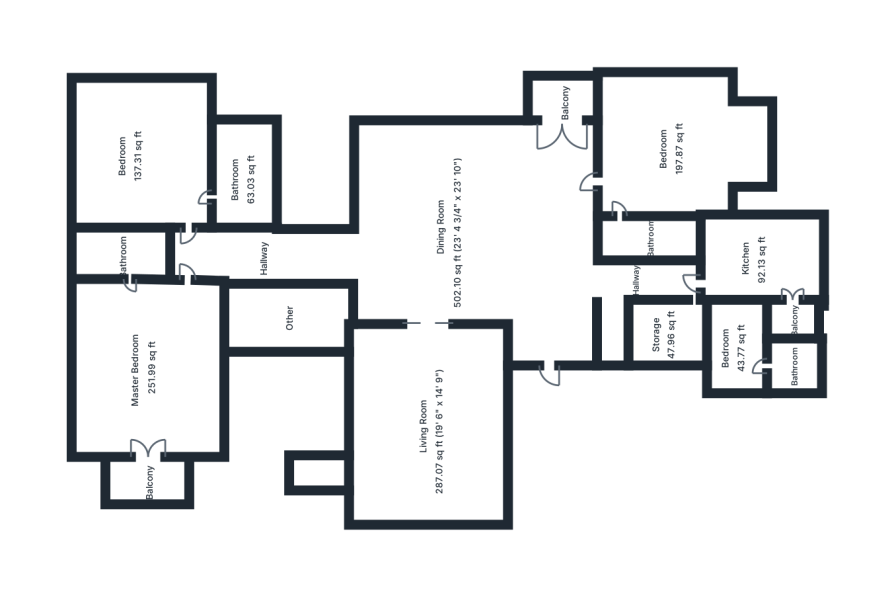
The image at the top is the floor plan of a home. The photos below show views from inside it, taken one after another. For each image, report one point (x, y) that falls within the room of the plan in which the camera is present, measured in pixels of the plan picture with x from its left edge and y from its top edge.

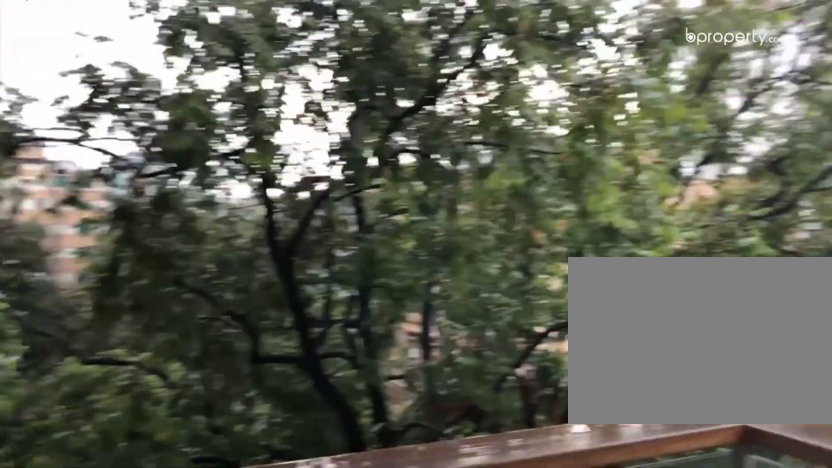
(143, 484)
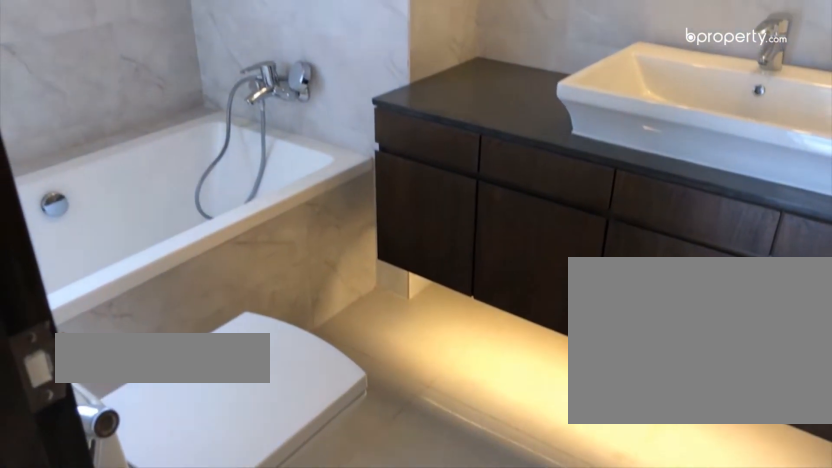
(125, 265)
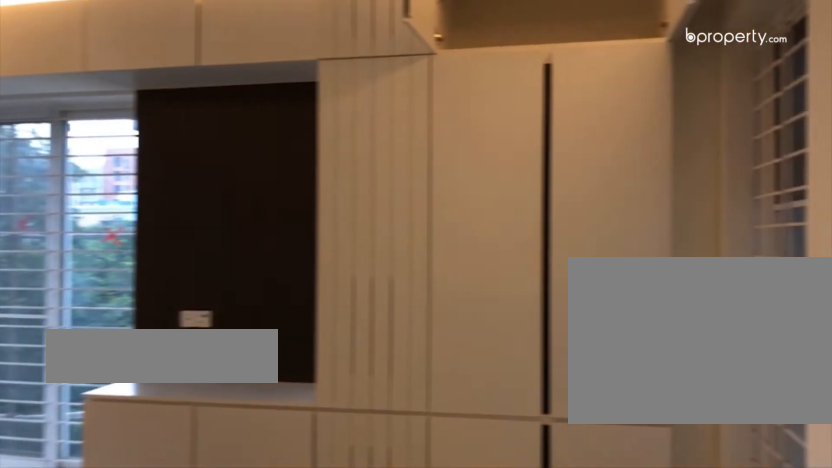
(149, 158)
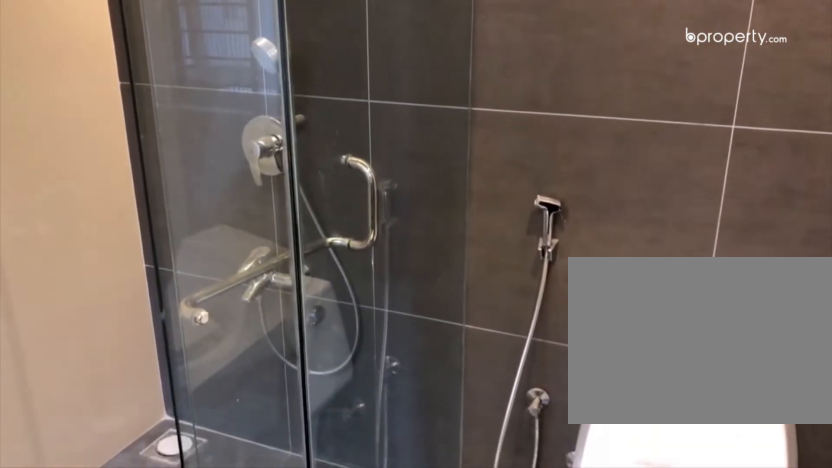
(243, 181)
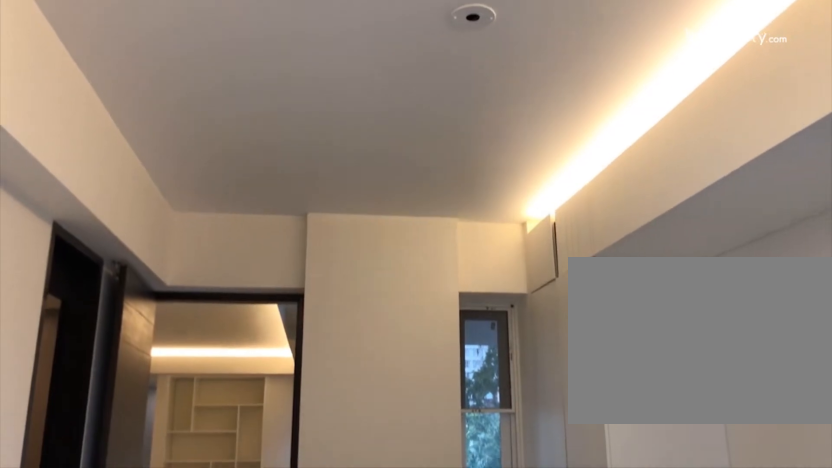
(648, 152)
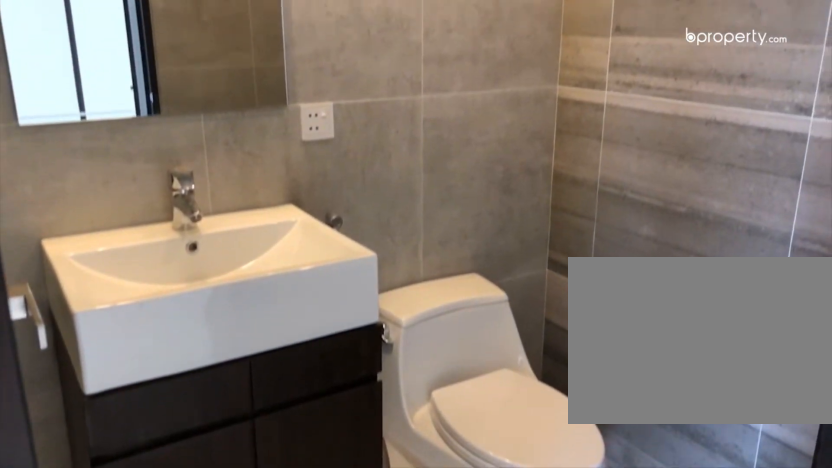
(636, 241)
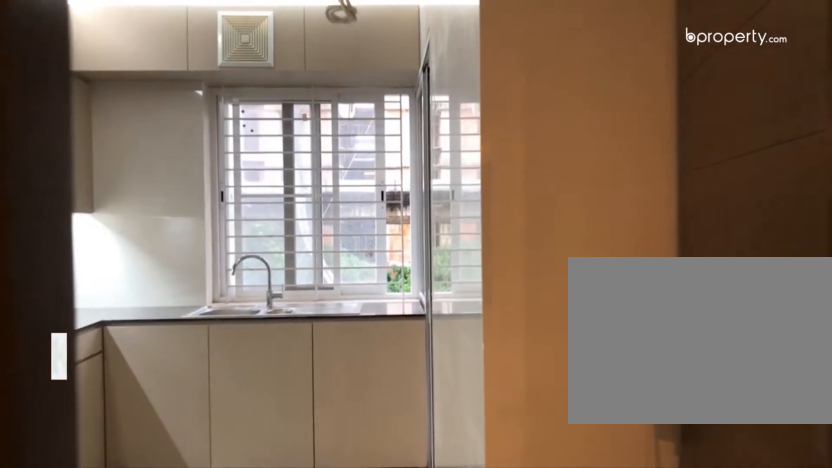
(726, 262)
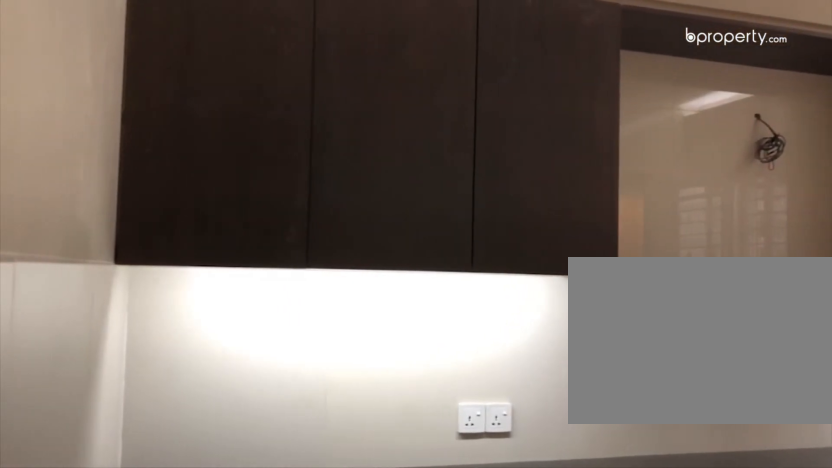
(755, 247)
